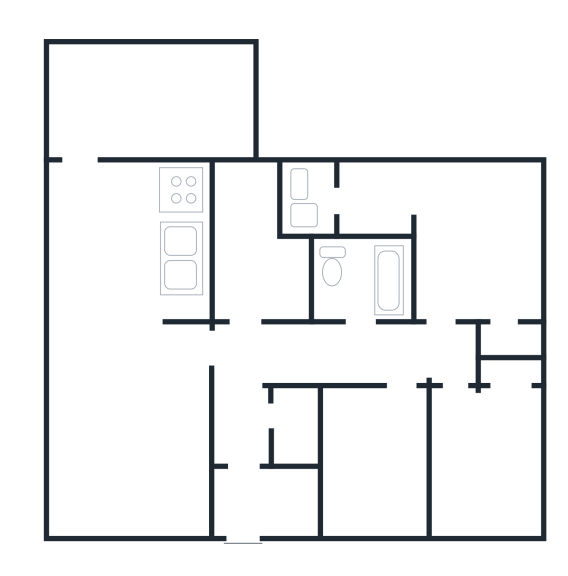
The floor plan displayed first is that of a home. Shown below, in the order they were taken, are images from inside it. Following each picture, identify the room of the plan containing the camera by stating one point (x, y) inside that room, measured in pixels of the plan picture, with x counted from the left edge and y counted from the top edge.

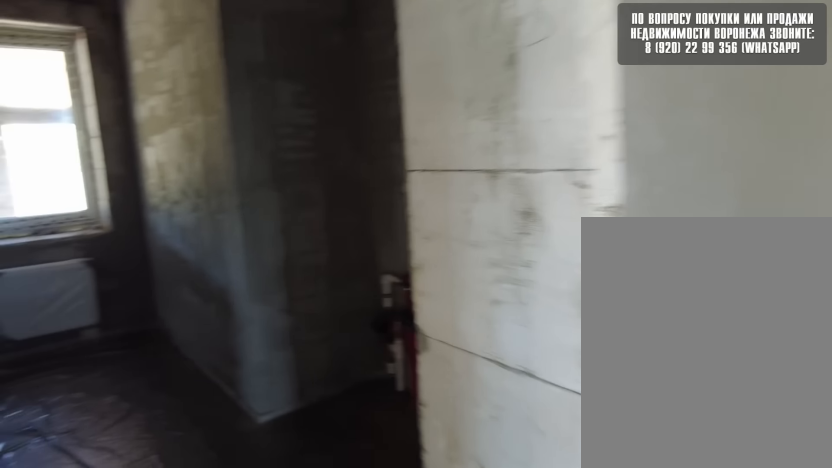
(252, 345)
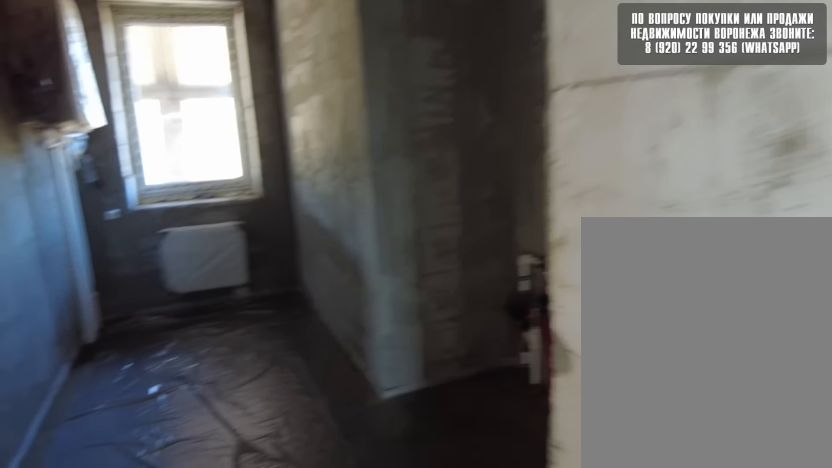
(258, 325)
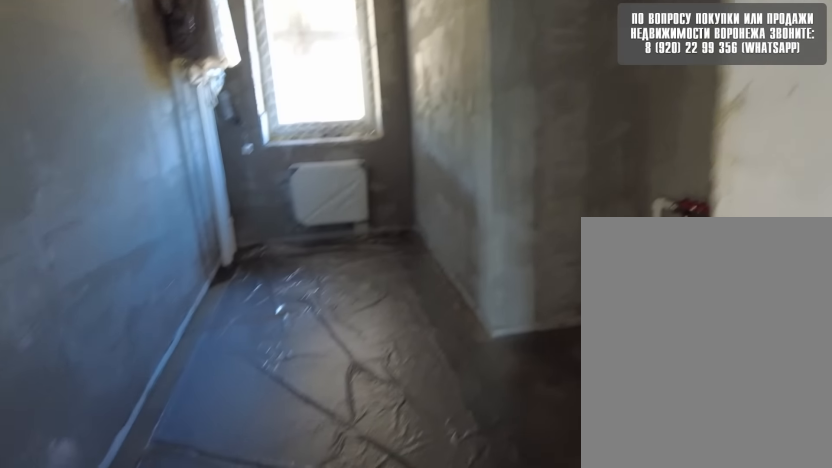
(260, 313)
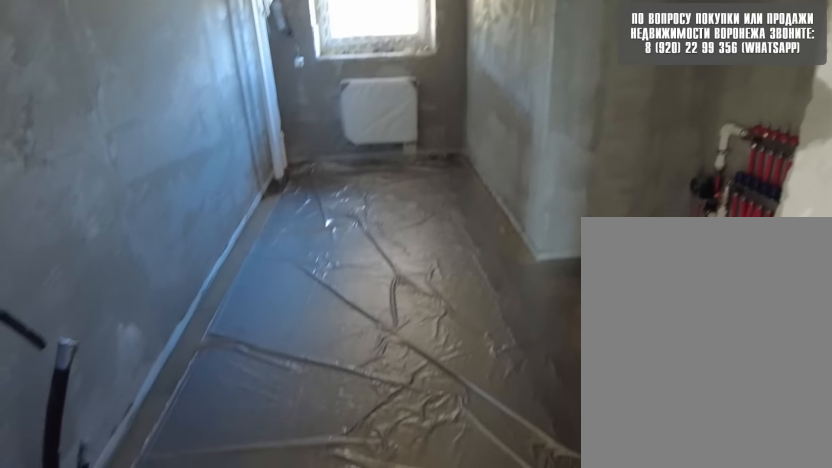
(263, 300)
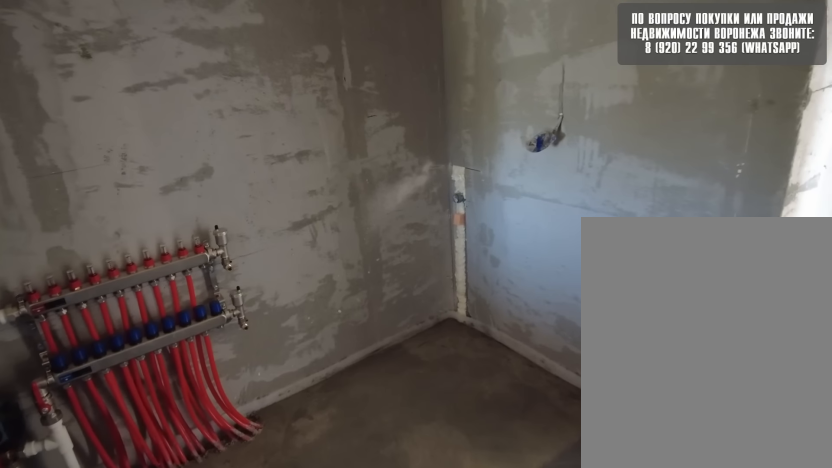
(266, 282)
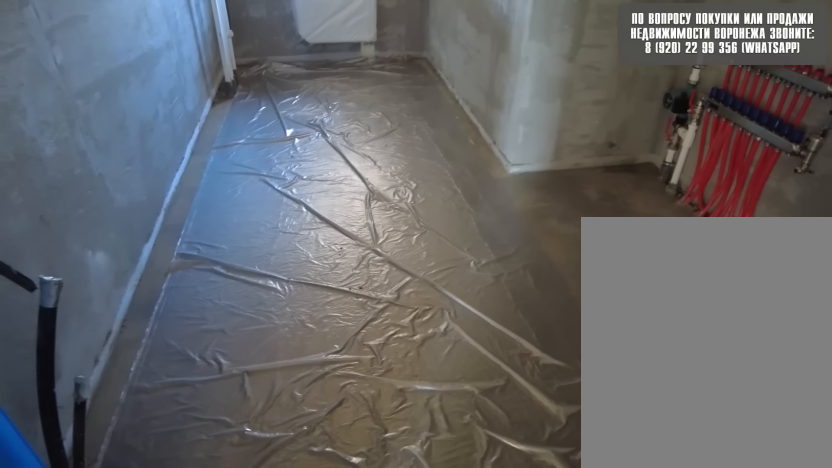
(266, 282)
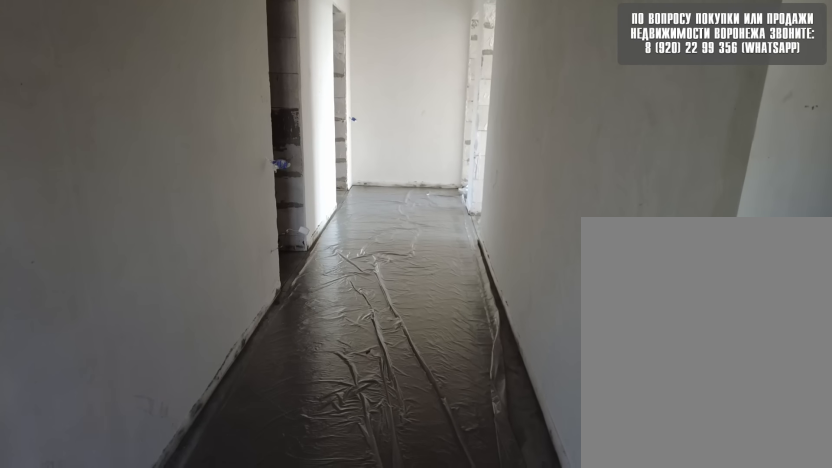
(253, 372)
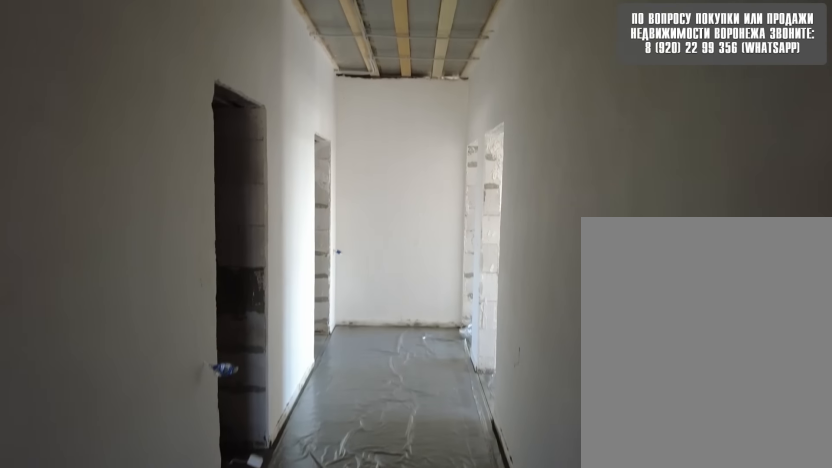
(253, 370)
